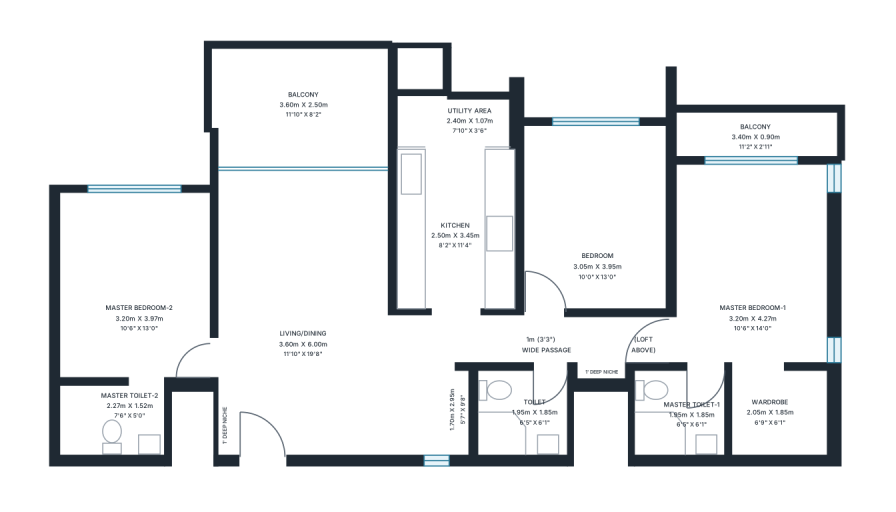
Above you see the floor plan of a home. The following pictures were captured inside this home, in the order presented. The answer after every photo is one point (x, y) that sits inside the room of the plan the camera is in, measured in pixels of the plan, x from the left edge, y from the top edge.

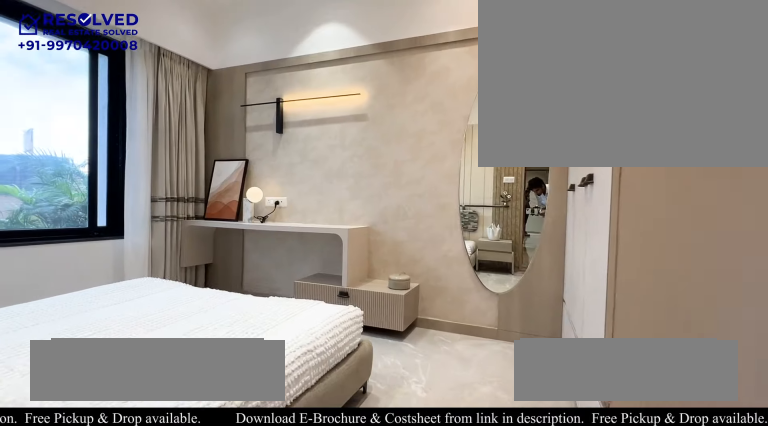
(595, 216)
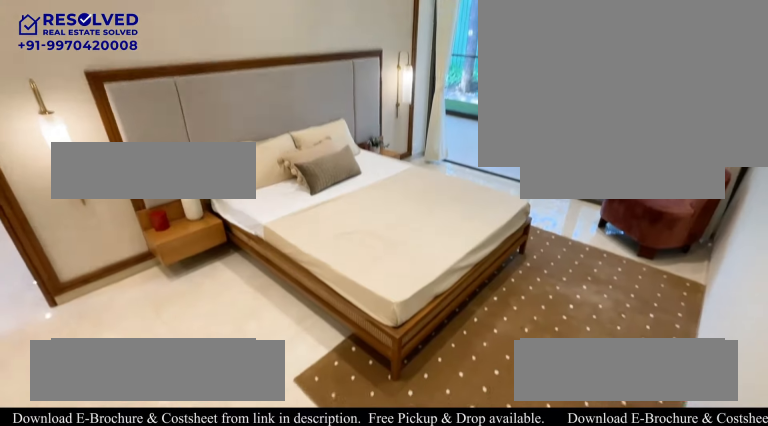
(743, 268)
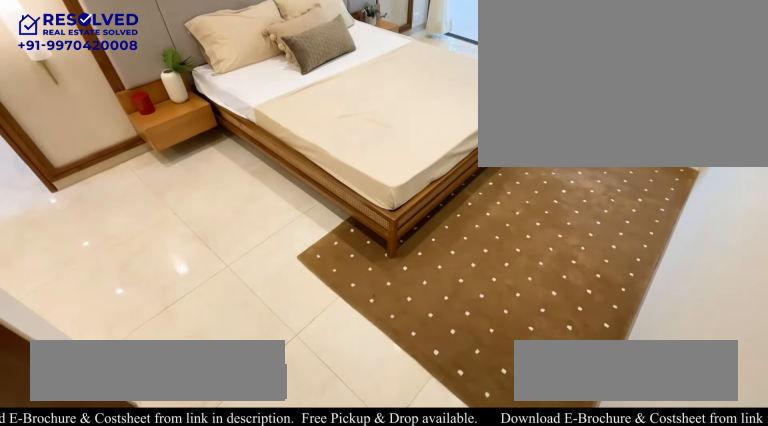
(743, 268)
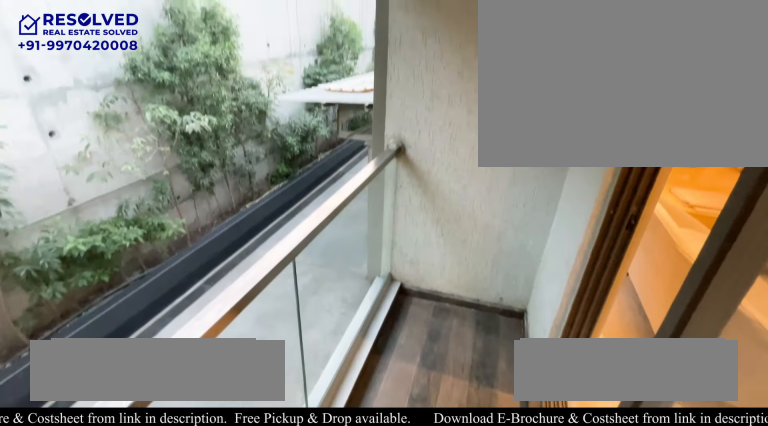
(754, 134)
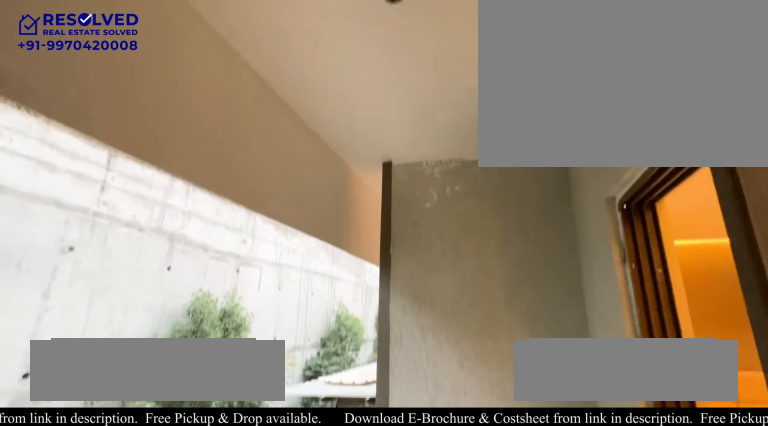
(754, 134)
